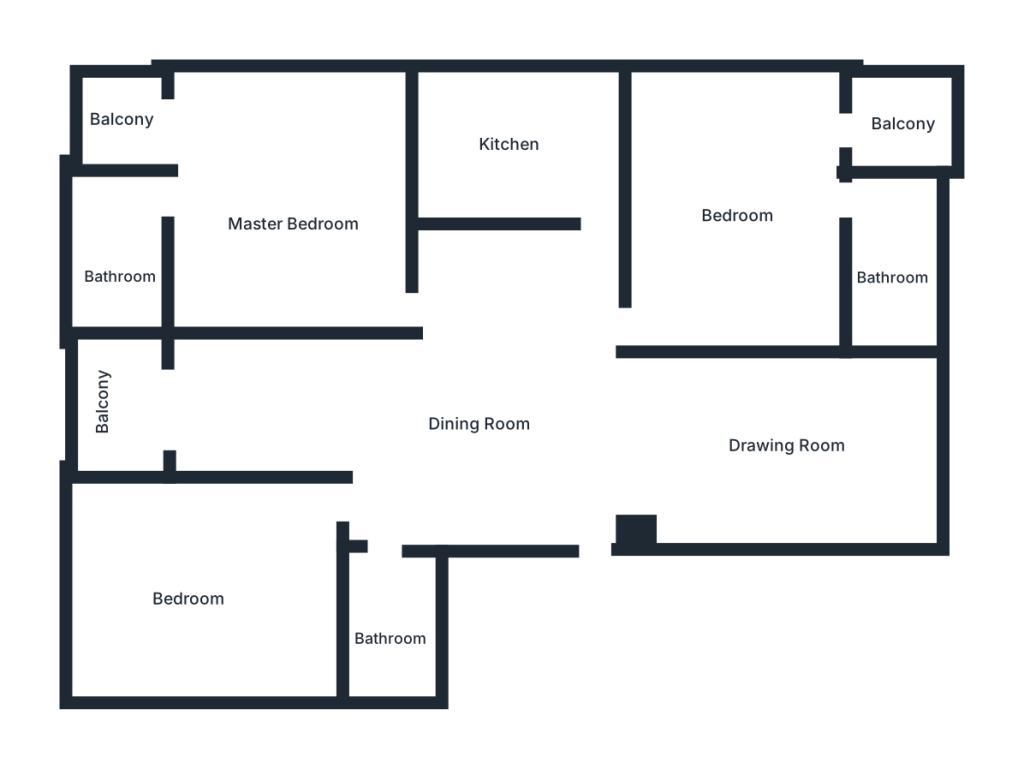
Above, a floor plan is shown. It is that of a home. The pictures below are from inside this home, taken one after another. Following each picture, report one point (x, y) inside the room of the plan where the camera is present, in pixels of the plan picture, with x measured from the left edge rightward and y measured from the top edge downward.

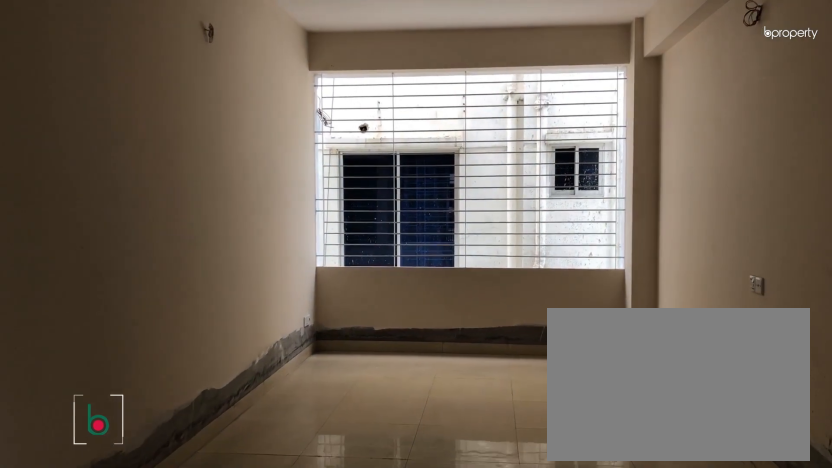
(787, 448)
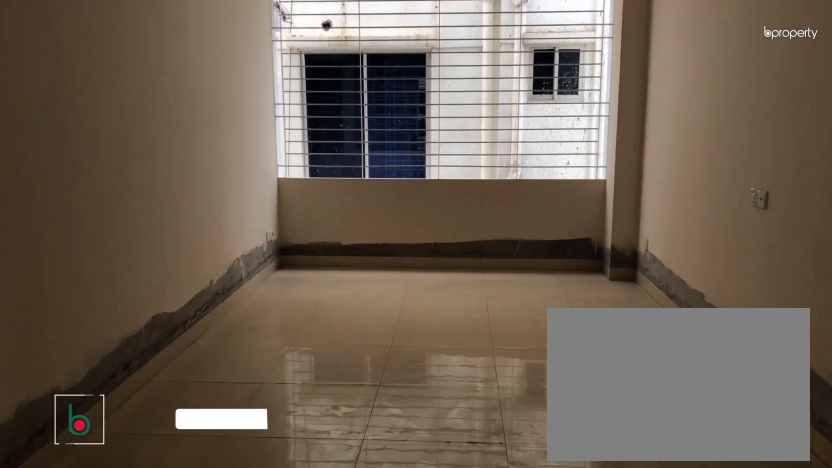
(787, 448)
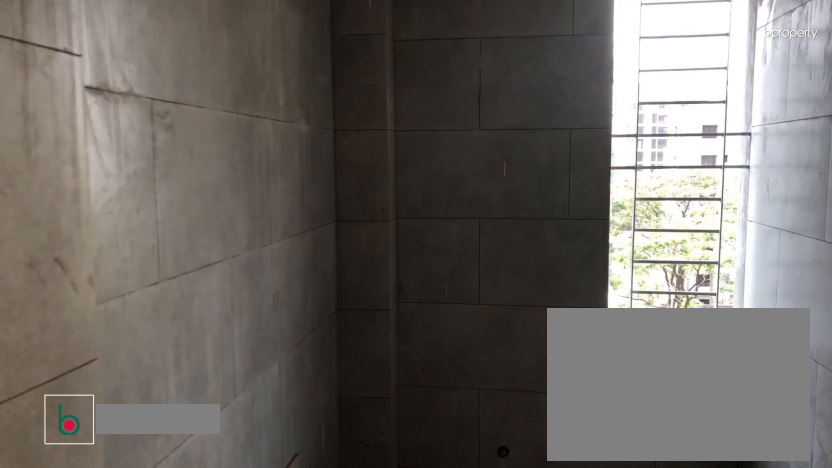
(389, 616)
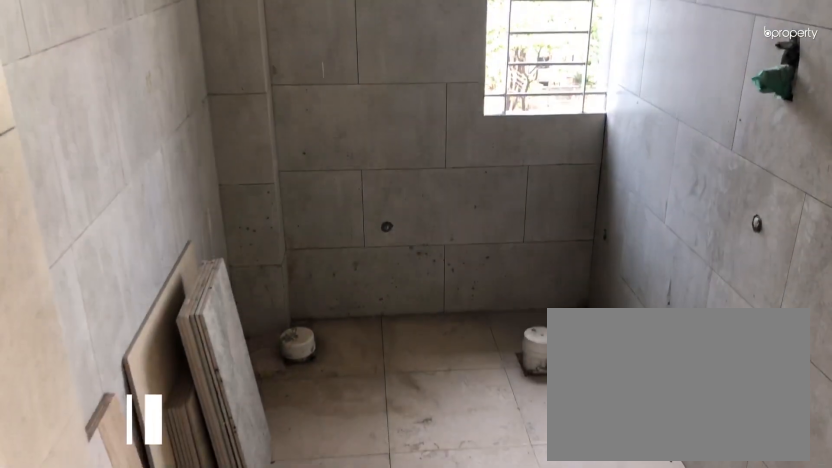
(389, 616)
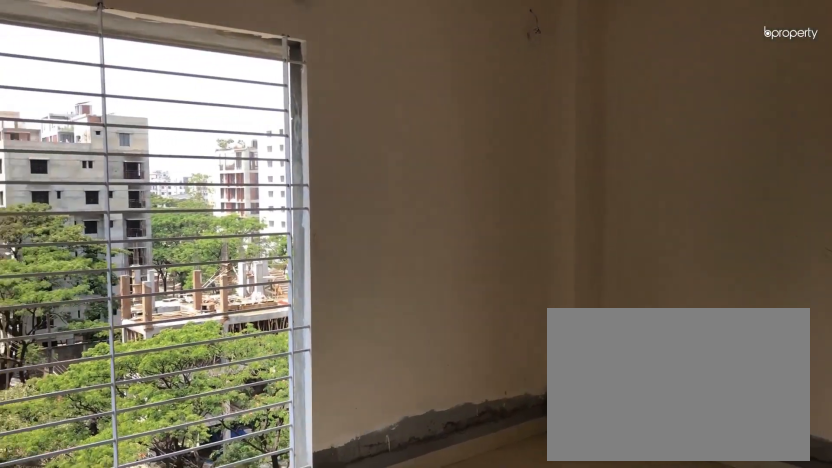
(212, 574)
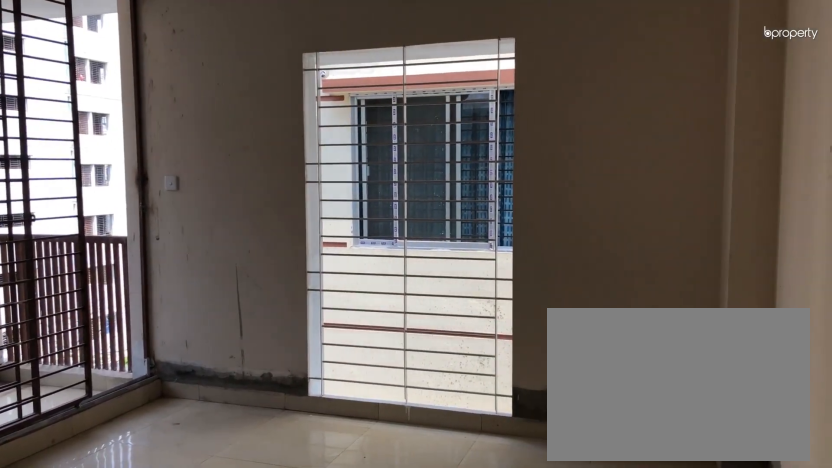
(292, 202)
